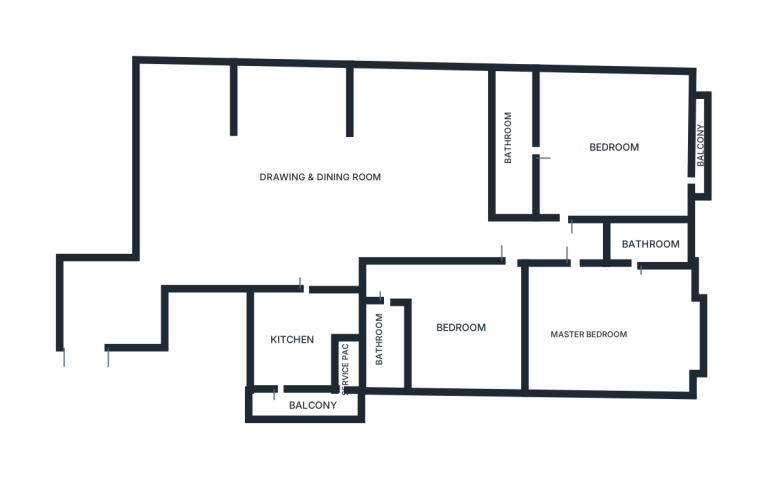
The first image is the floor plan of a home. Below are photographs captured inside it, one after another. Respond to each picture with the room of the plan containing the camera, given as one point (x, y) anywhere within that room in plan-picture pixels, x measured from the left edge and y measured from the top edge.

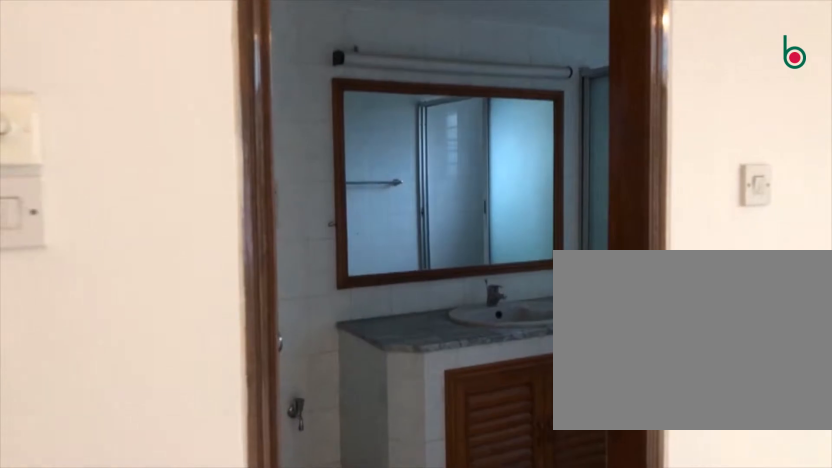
(635, 259)
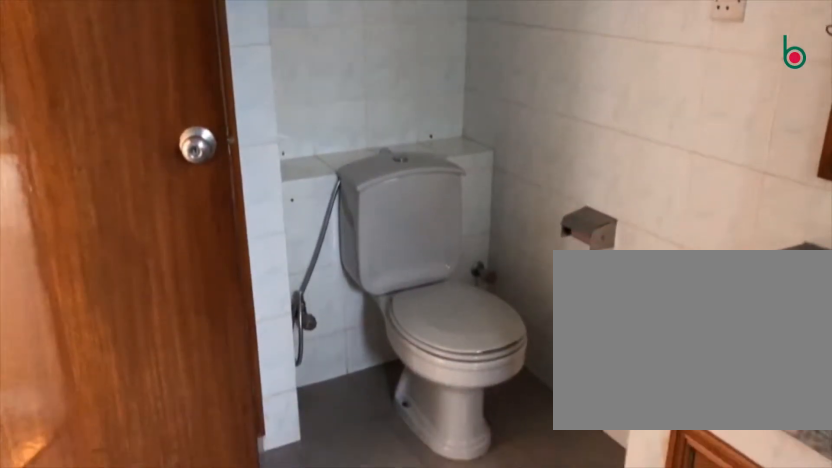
(648, 250)
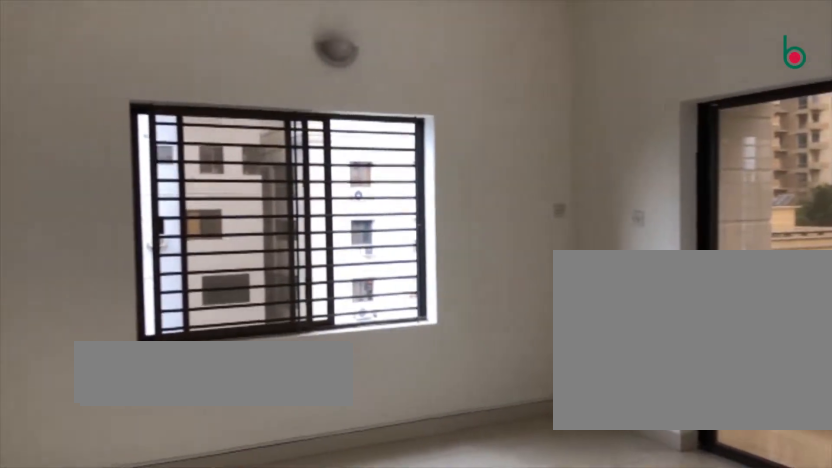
(597, 174)
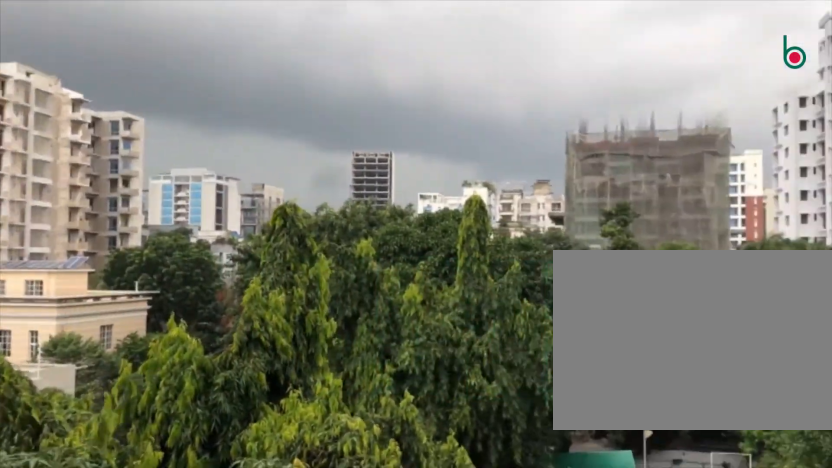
(698, 147)
